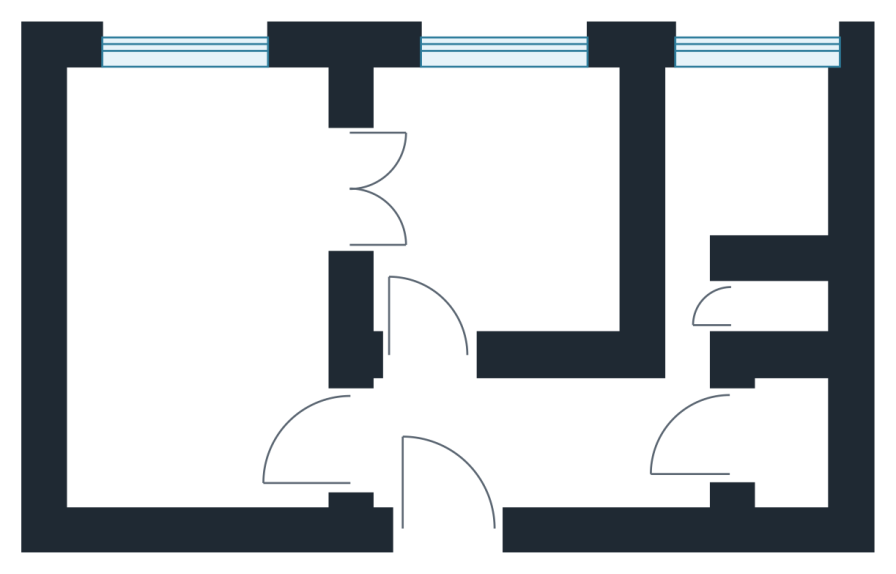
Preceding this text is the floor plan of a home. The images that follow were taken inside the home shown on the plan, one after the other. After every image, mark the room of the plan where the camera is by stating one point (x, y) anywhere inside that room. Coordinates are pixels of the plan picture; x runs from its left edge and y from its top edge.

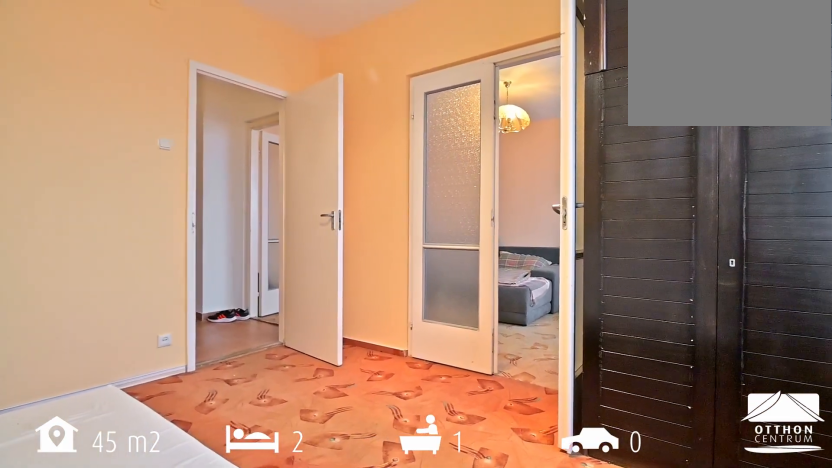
(508, 192)
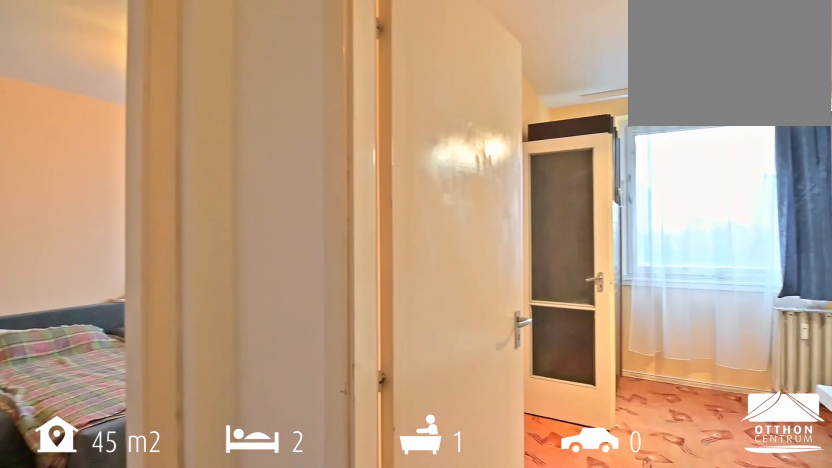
(530, 447)
